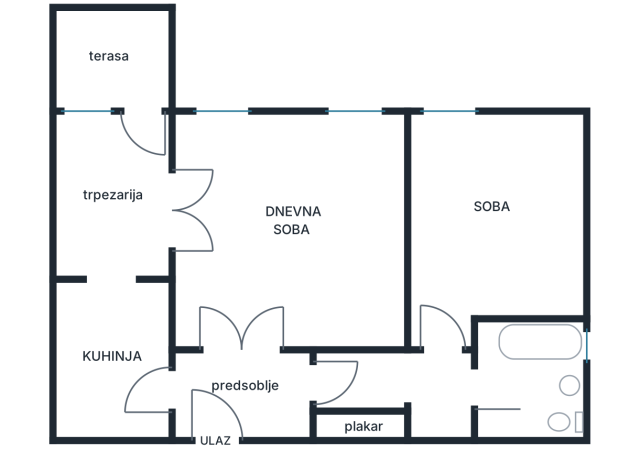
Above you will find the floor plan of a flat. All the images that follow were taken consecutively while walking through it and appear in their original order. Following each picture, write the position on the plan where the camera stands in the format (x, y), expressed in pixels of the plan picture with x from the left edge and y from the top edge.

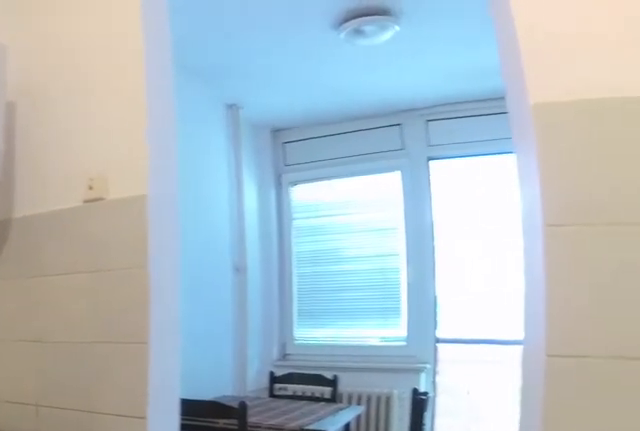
(150, 400)
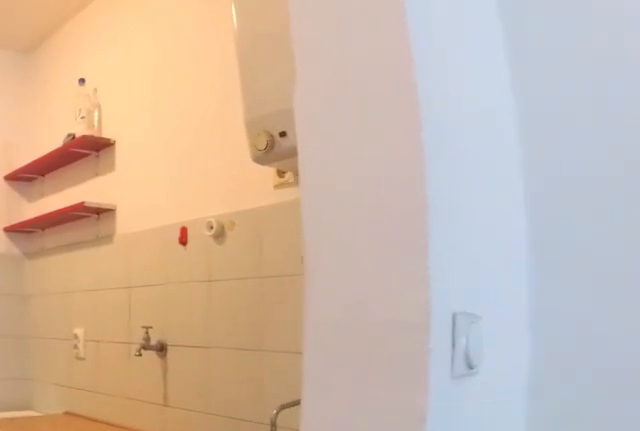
(126, 207)
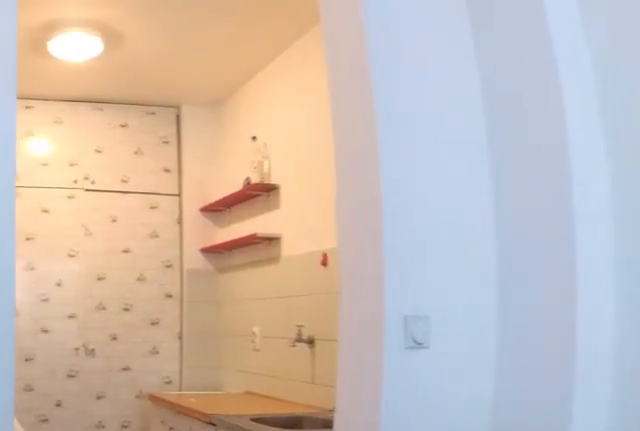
(143, 204)
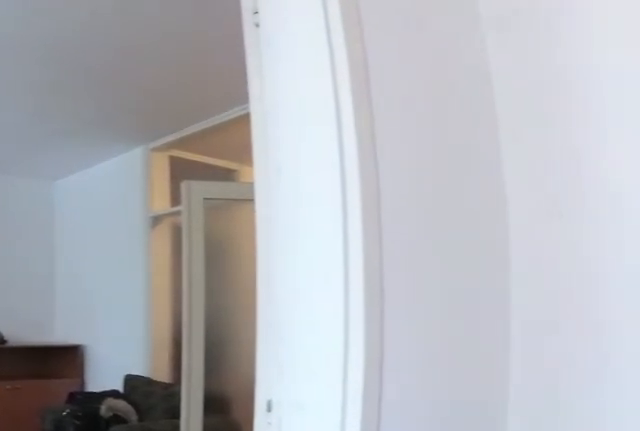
(132, 215)
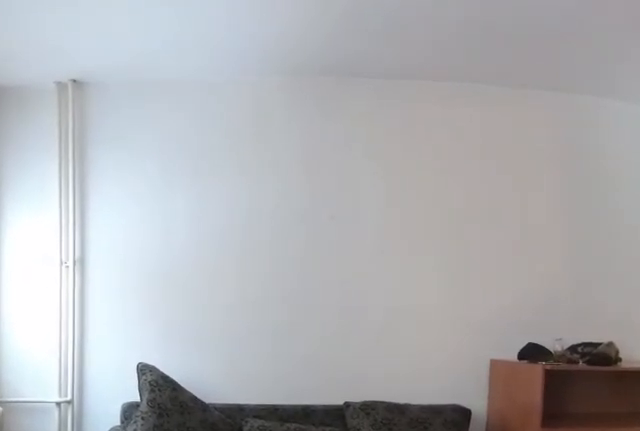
(211, 208)
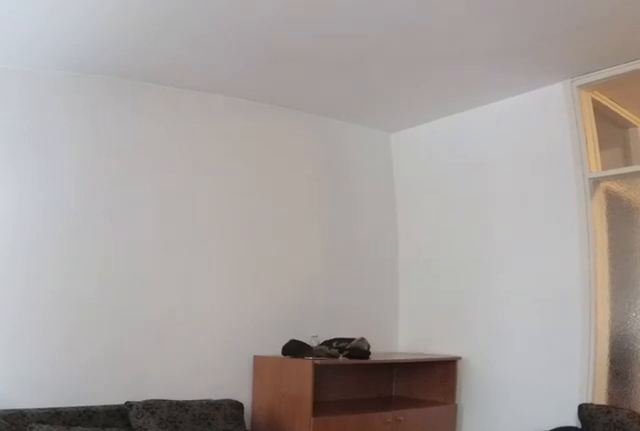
(246, 182)
